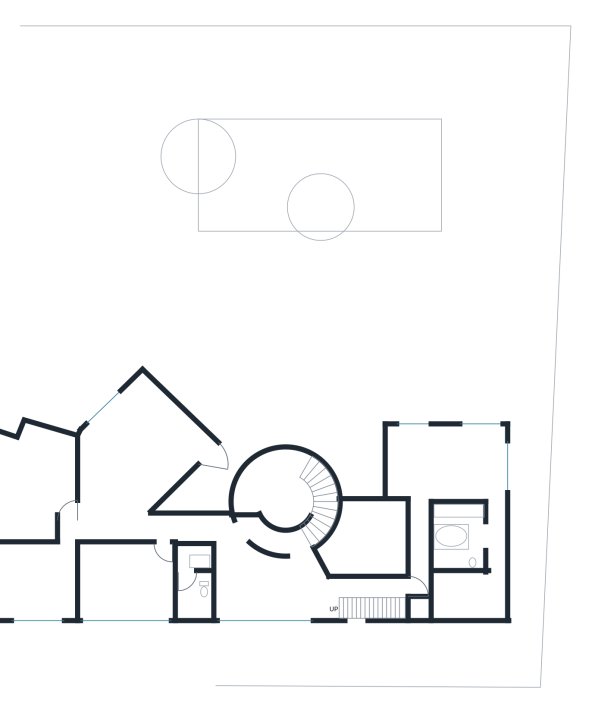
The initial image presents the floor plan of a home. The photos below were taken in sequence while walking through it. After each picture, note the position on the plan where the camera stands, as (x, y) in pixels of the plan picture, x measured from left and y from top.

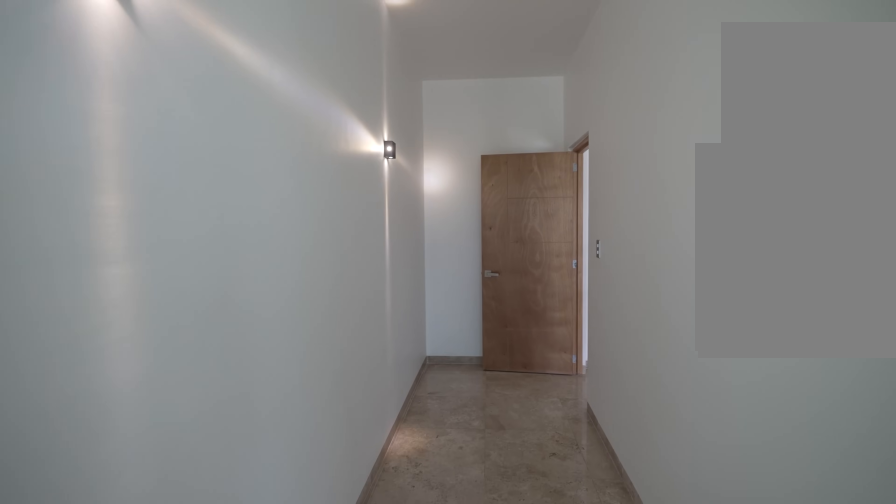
(417, 509)
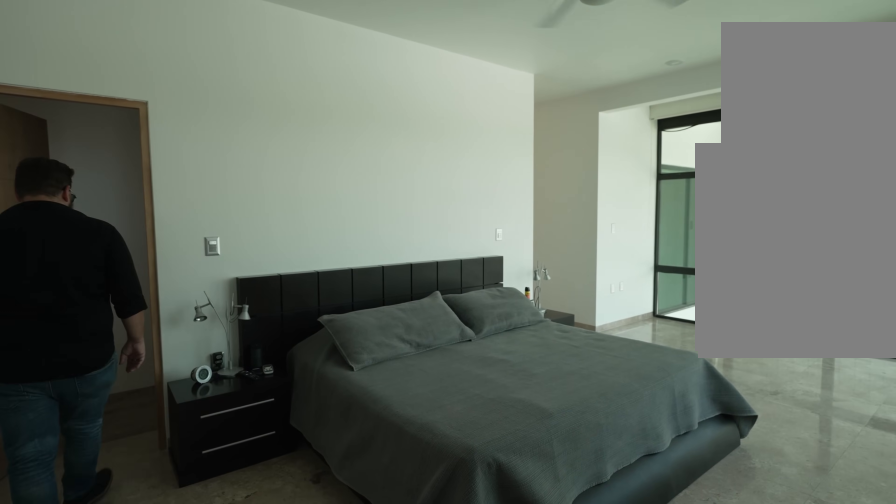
(495, 453)
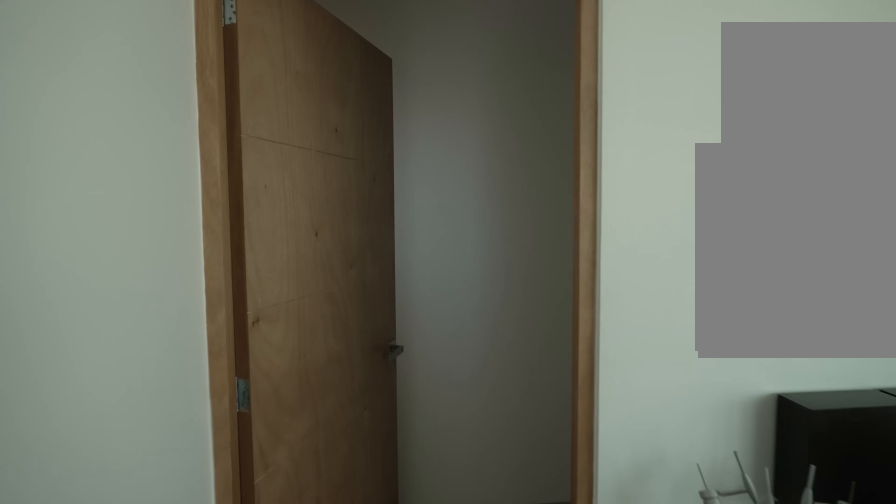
(495, 453)
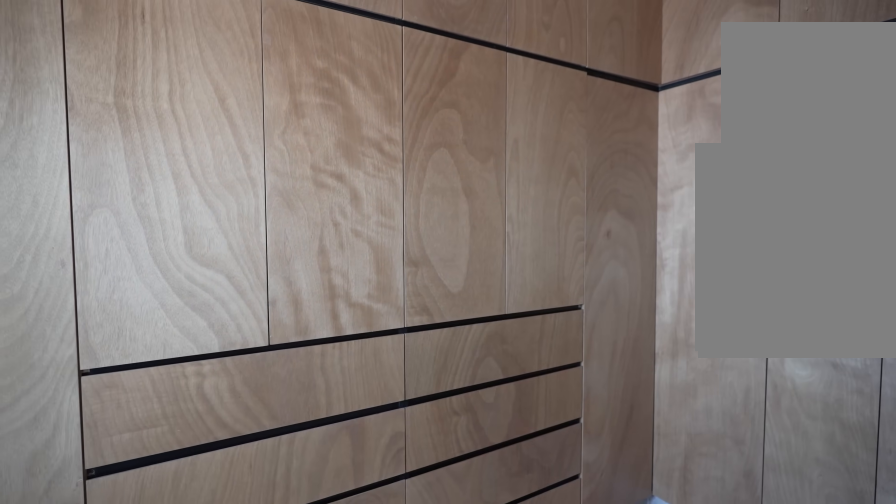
(464, 598)
